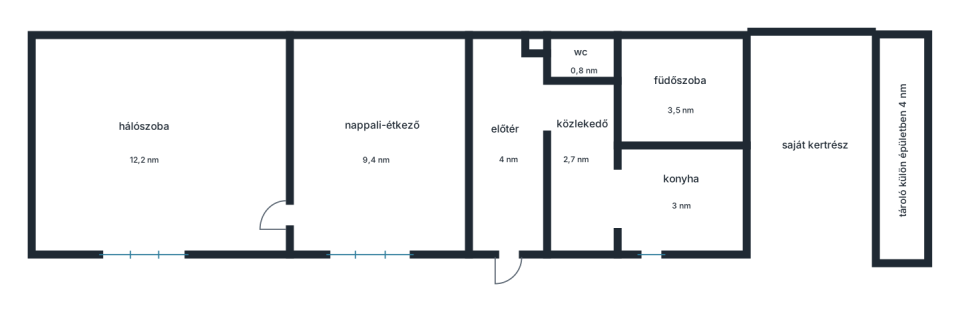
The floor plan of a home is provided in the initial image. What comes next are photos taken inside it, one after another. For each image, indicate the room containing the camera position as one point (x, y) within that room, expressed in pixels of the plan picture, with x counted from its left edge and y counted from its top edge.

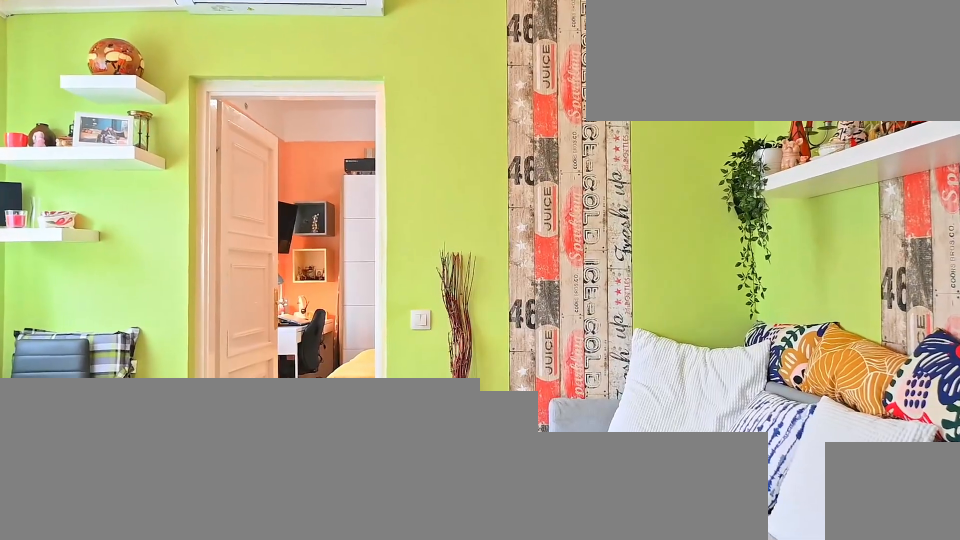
(380, 153)
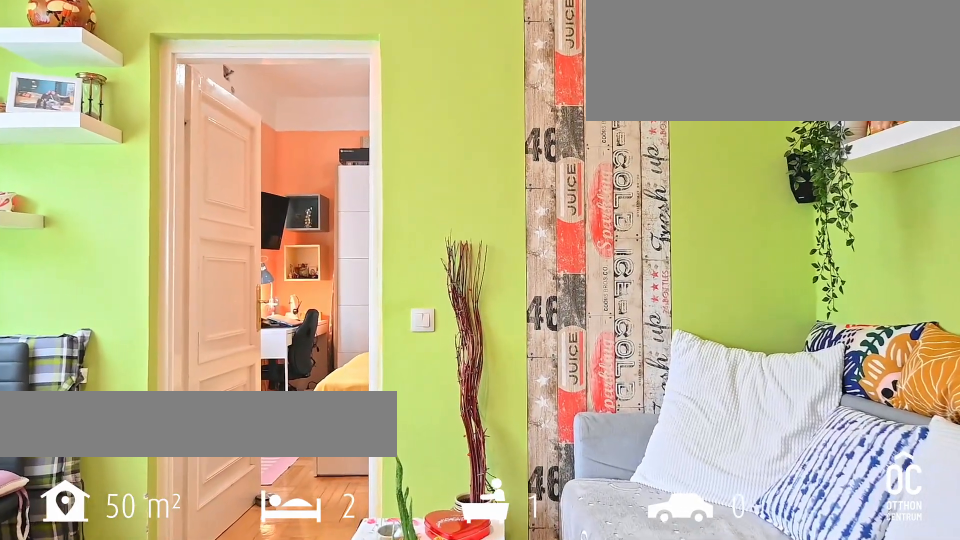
(380, 153)
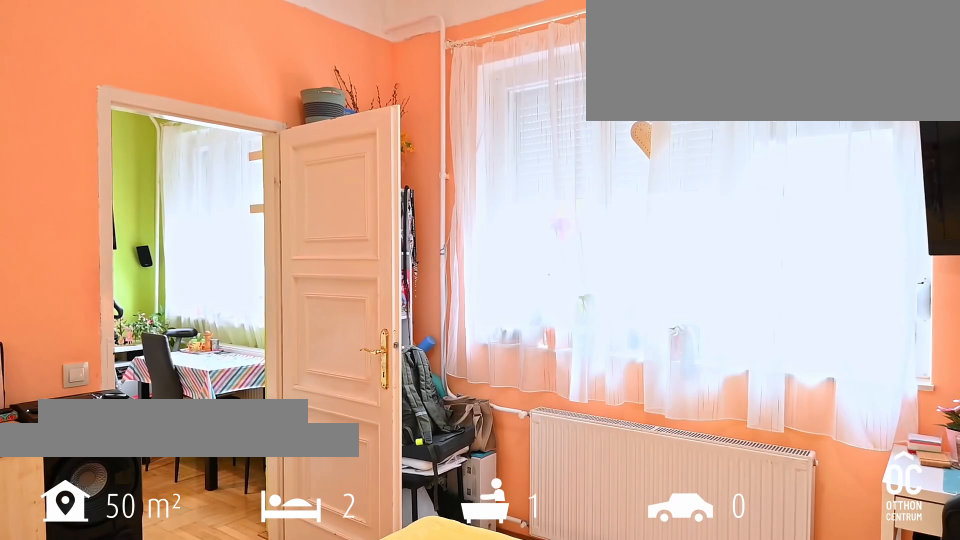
(157, 149)
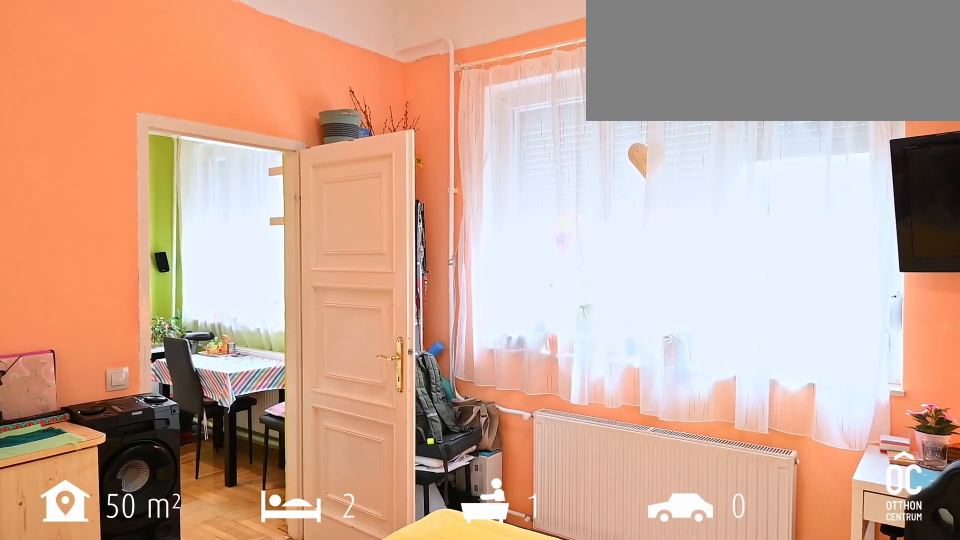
(157, 149)
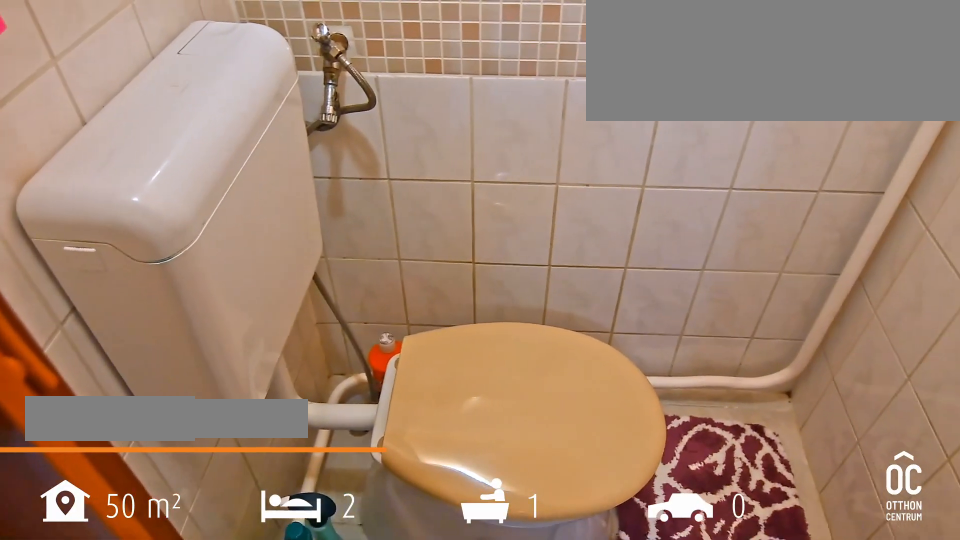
(580, 58)
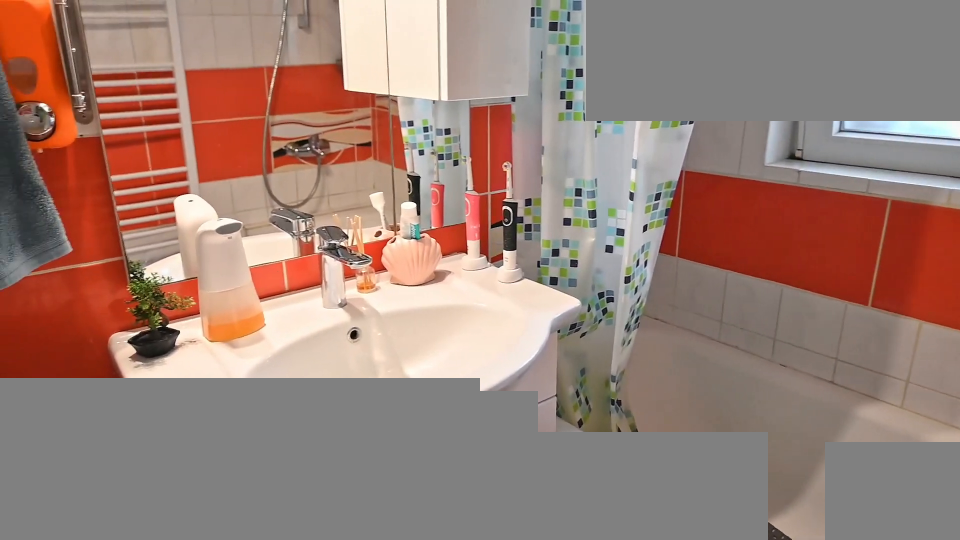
(681, 91)
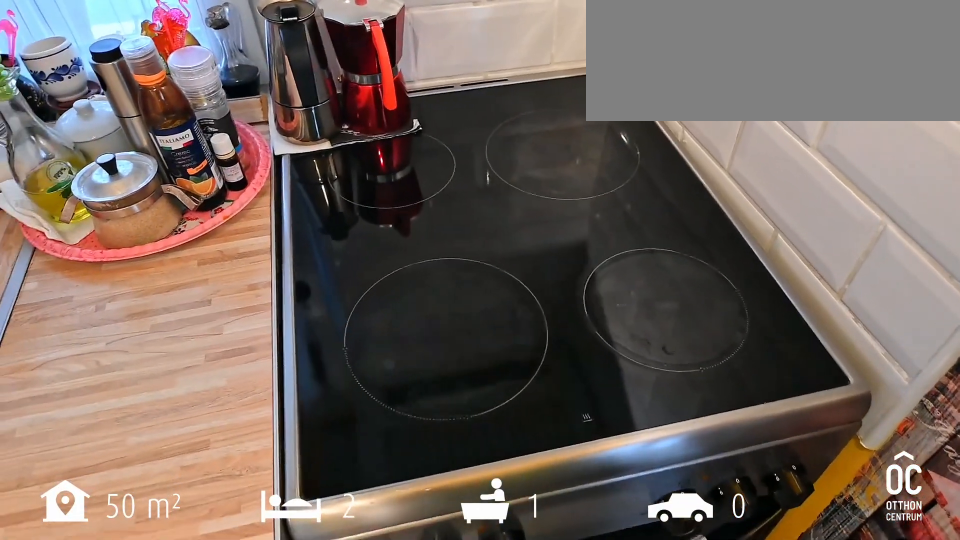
(683, 200)
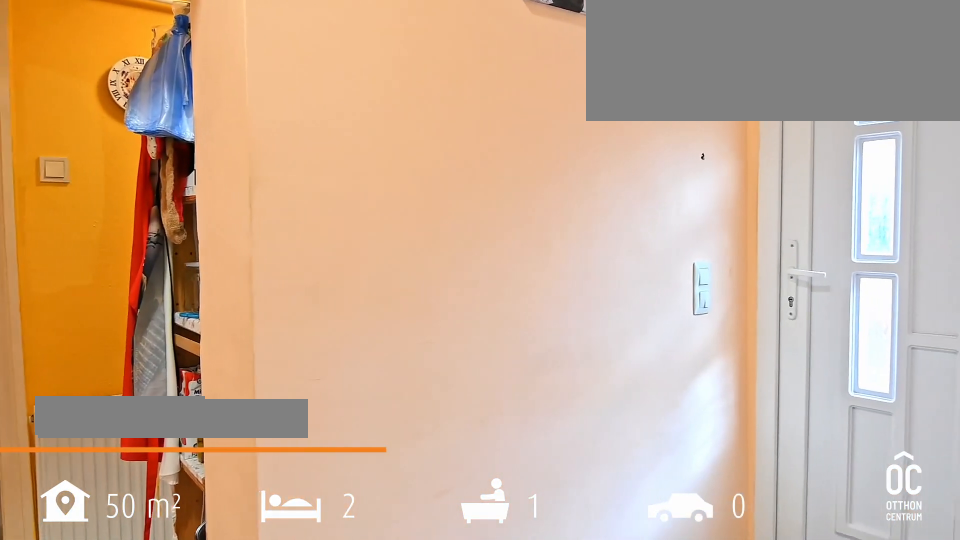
(506, 156)
